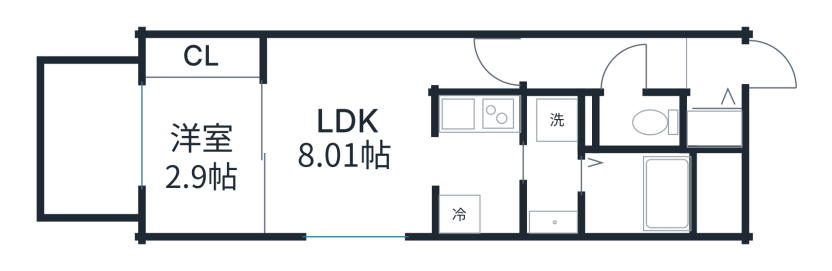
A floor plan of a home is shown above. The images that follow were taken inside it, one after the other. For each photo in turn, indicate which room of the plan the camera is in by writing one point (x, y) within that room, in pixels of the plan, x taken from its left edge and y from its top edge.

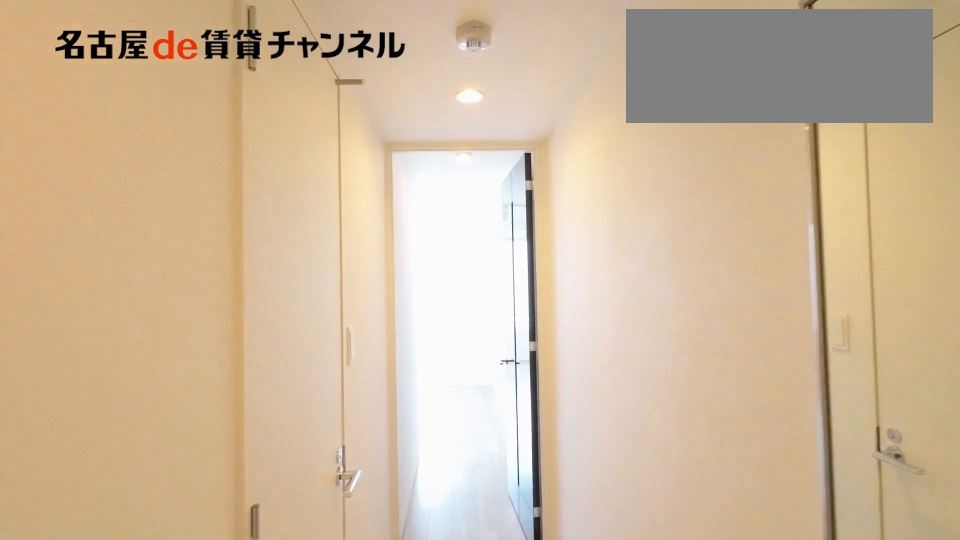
(714, 71)
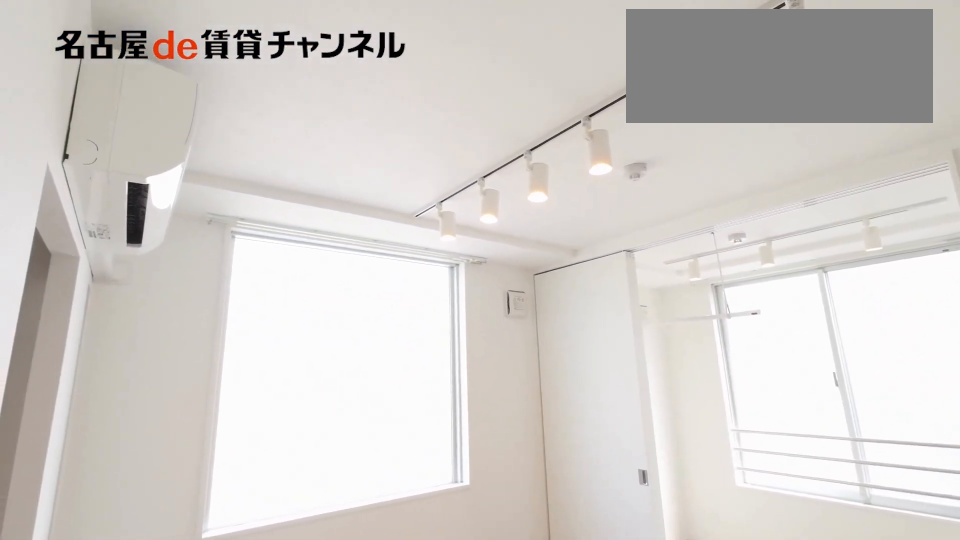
(362, 125)
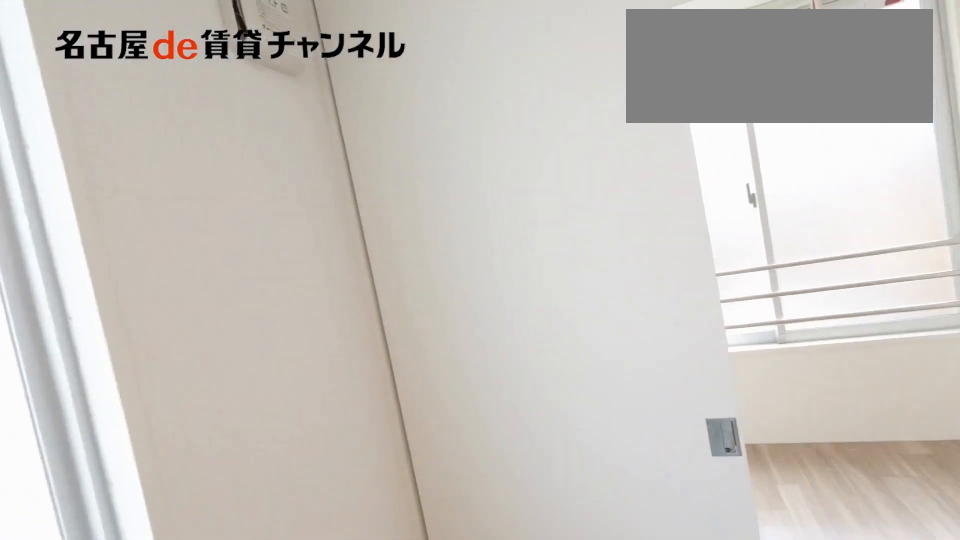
(362, 125)
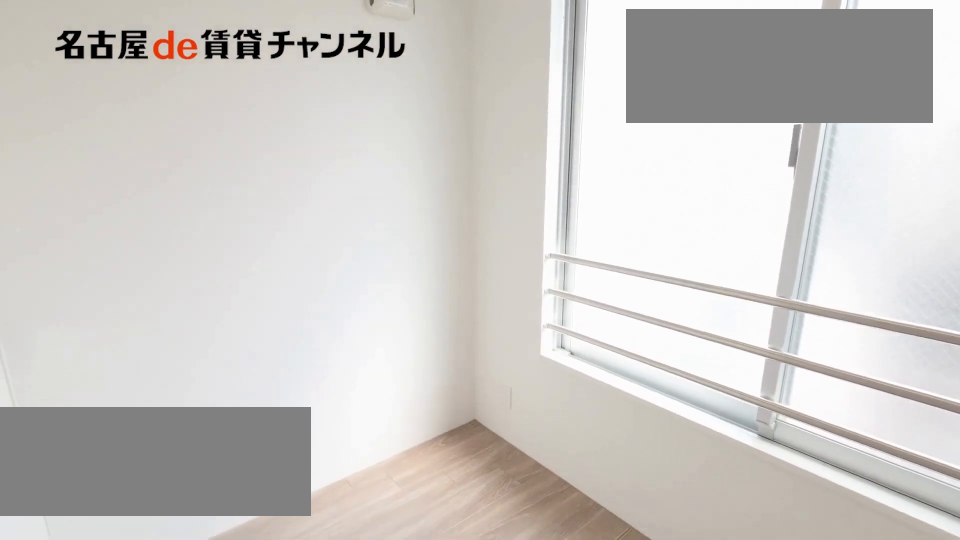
(200, 157)
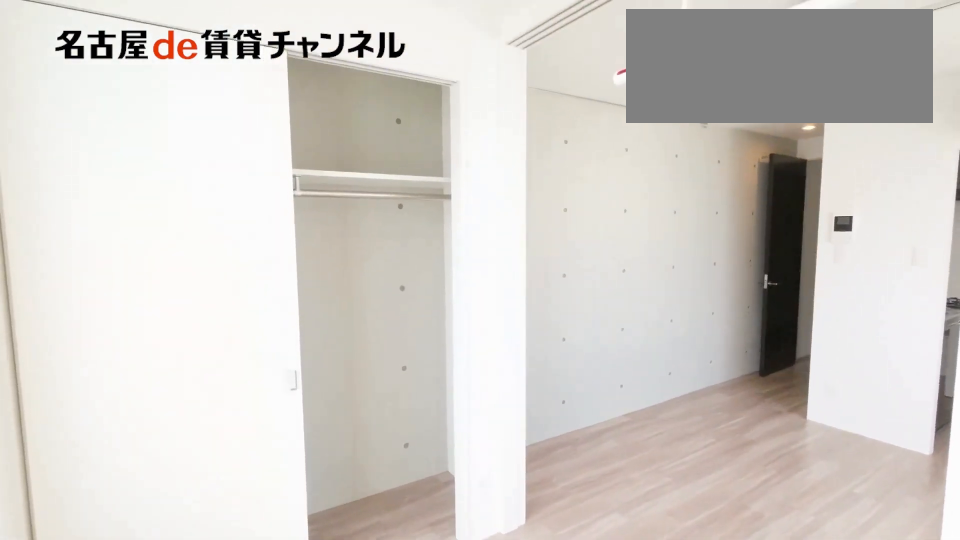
(200, 157)
